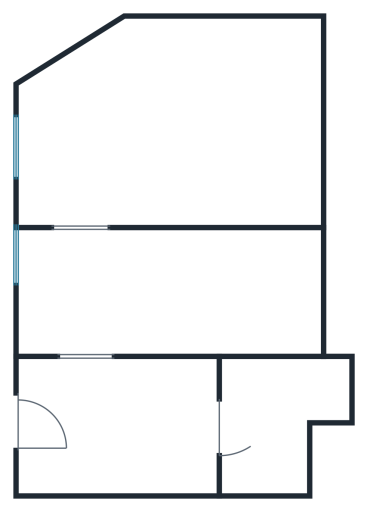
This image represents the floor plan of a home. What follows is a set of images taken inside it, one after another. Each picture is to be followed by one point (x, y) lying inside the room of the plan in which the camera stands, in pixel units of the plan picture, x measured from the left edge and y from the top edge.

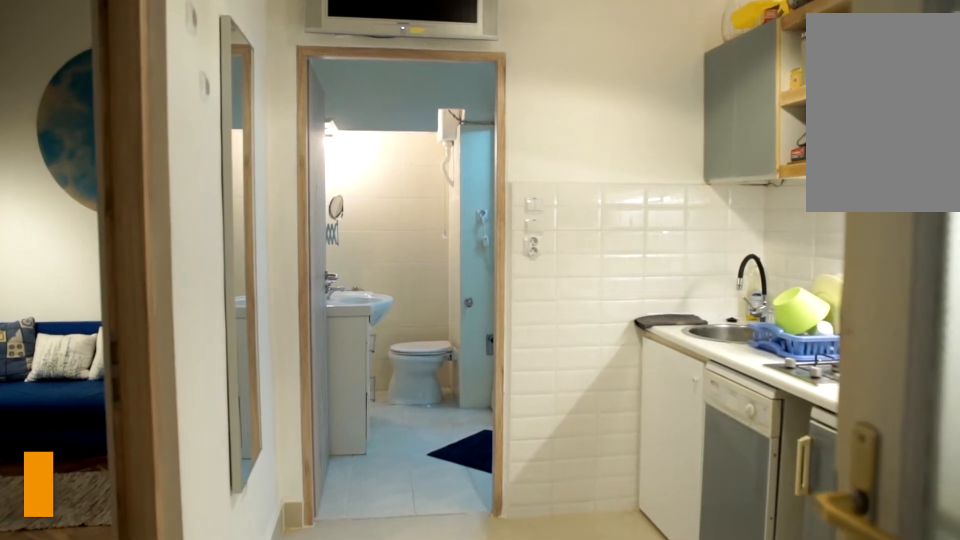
(105, 421)
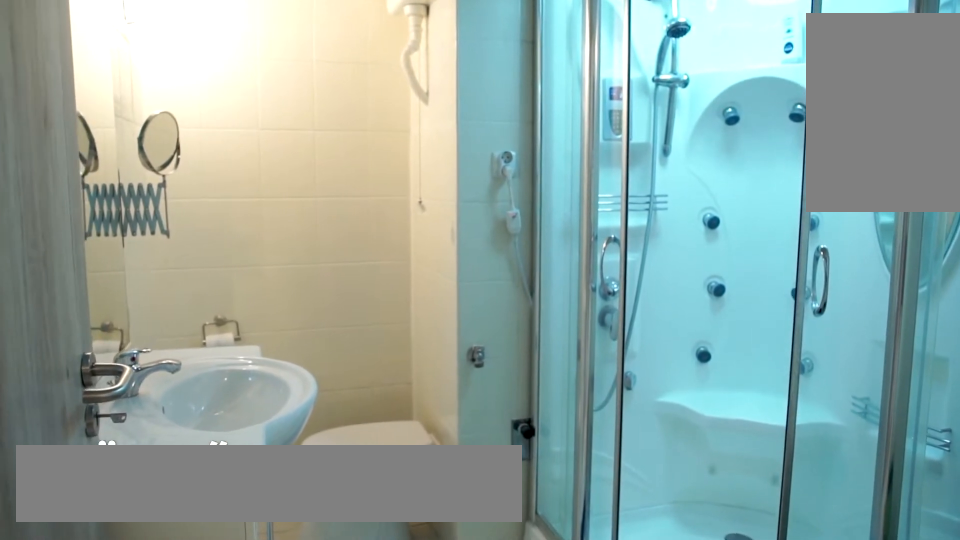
(270, 426)
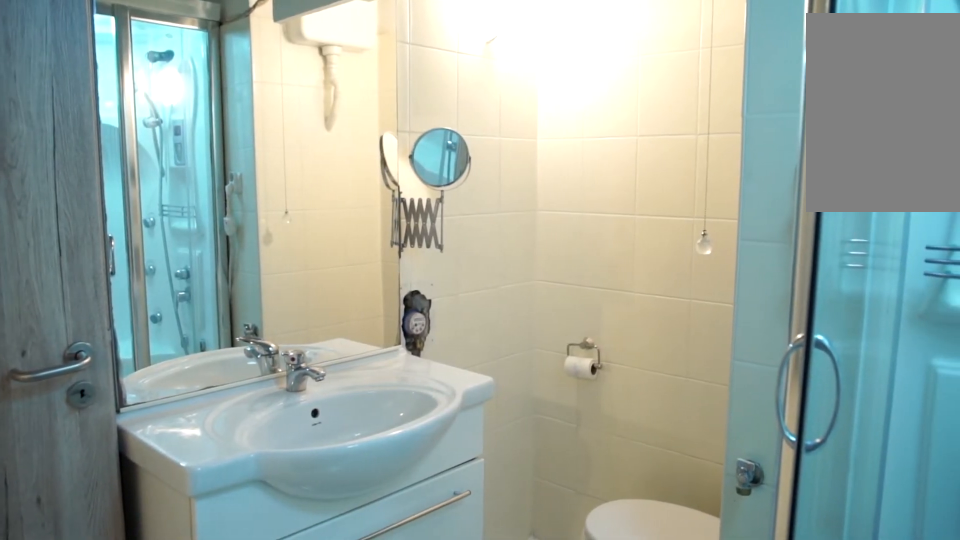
(270, 426)
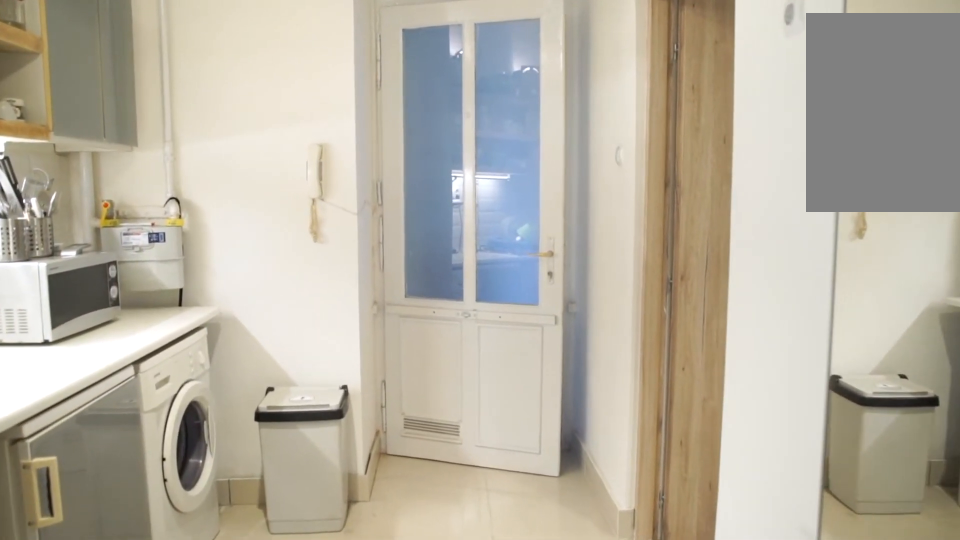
(135, 424)
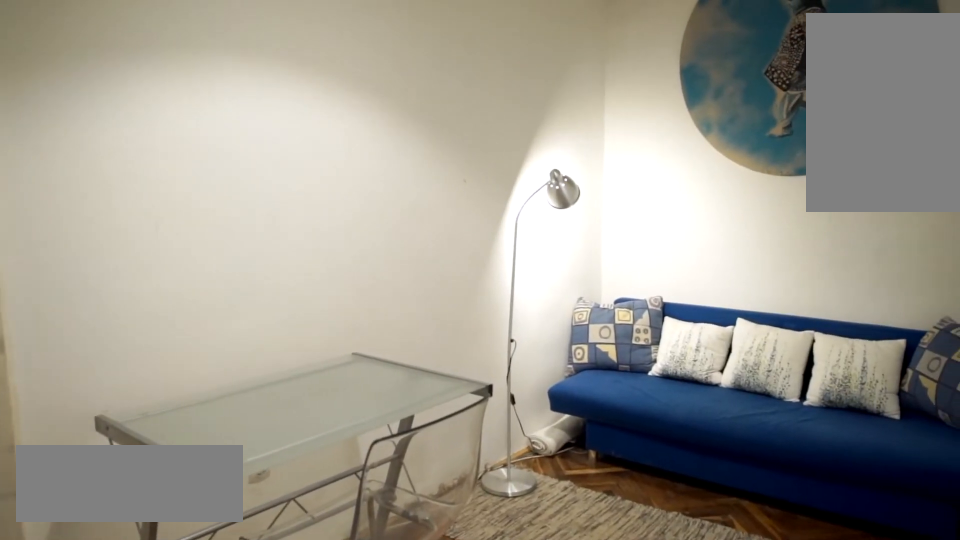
(165, 292)
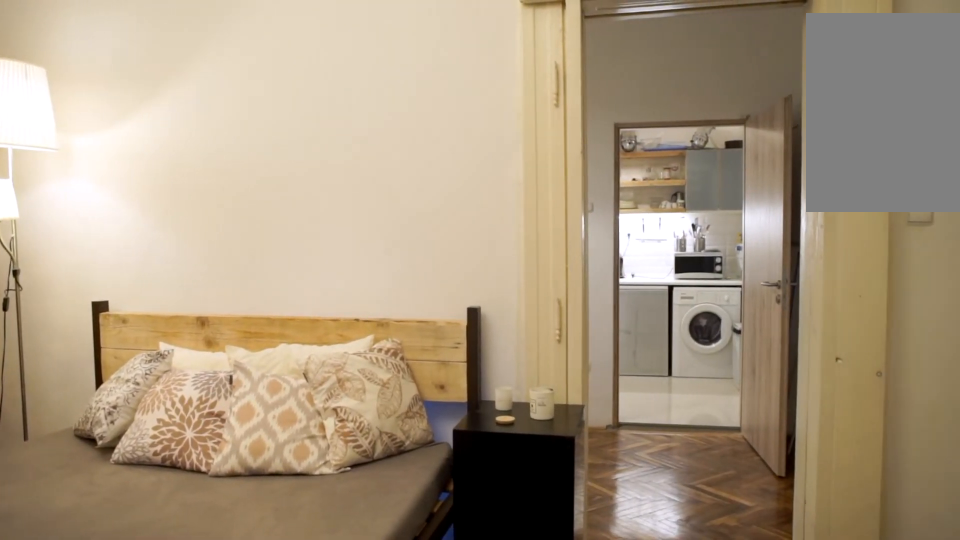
(149, 133)
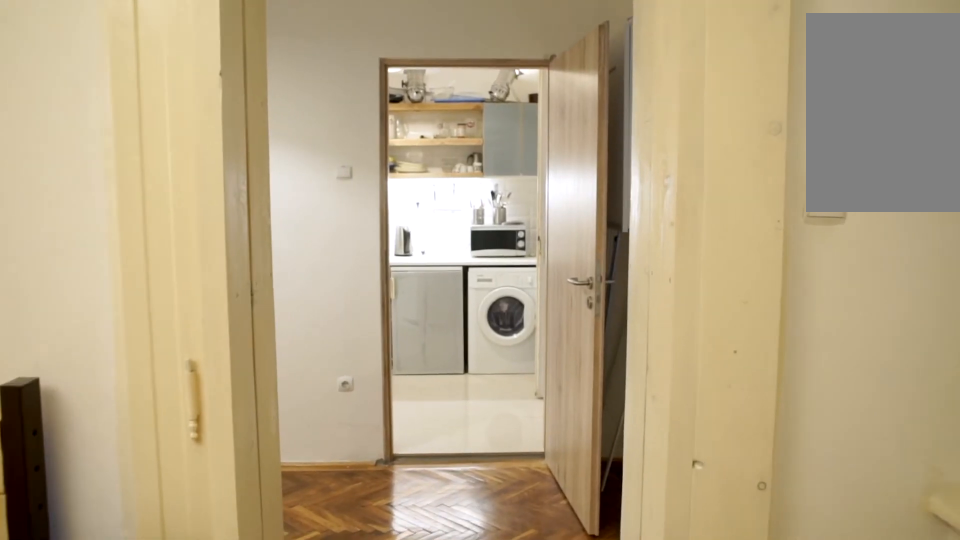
(149, 133)
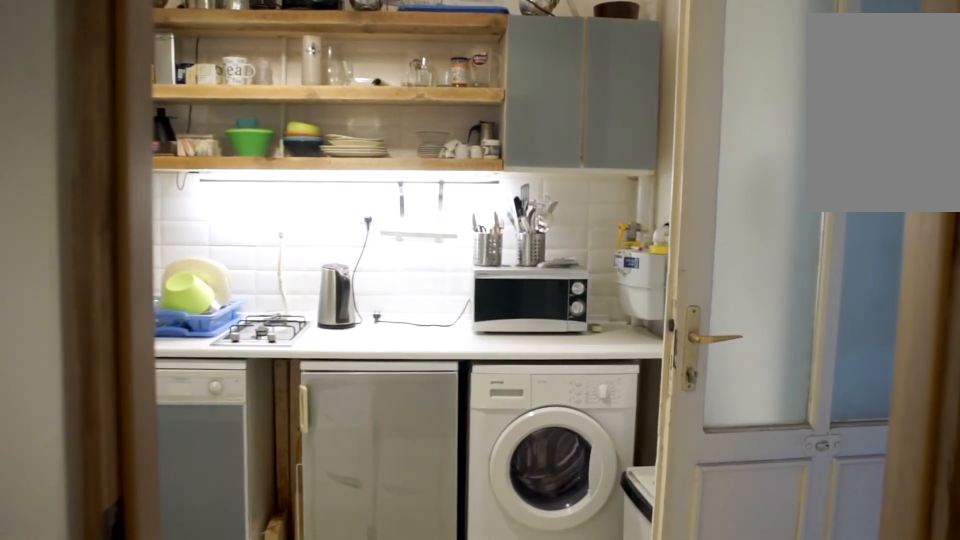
(85, 293)
